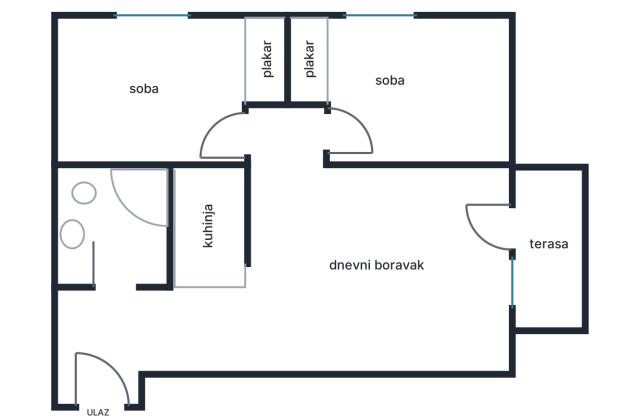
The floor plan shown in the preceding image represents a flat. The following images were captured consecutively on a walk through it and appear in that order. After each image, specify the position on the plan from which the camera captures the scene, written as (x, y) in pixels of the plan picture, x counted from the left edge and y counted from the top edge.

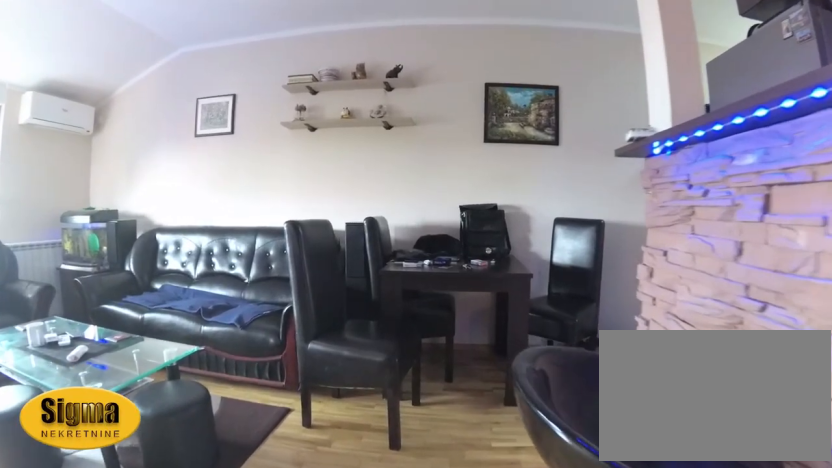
(276, 178)
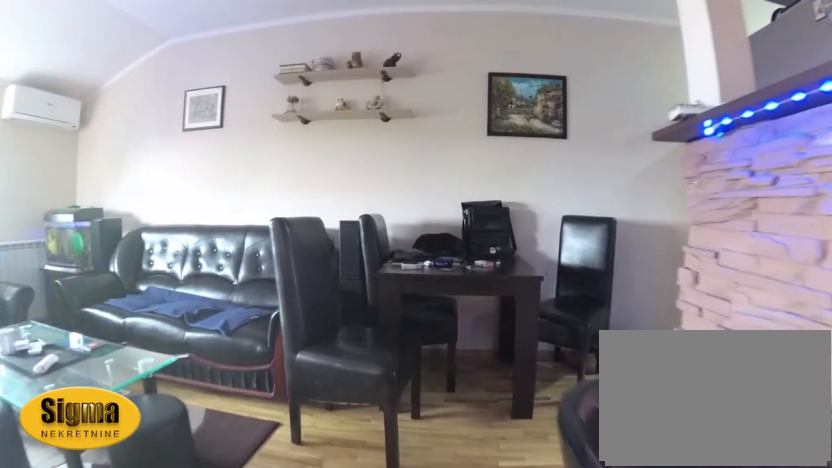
(276, 183)
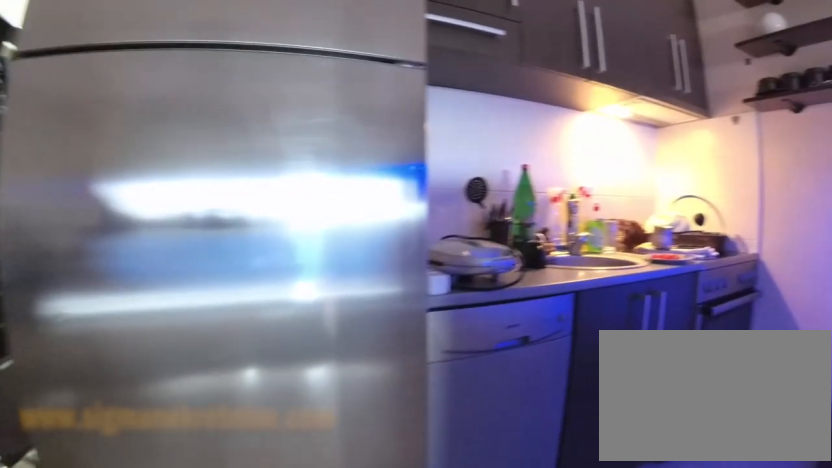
(255, 282)
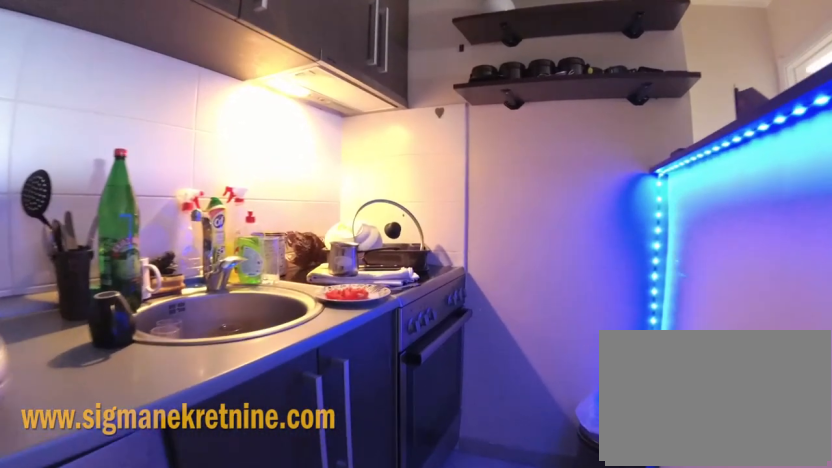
(218, 254)
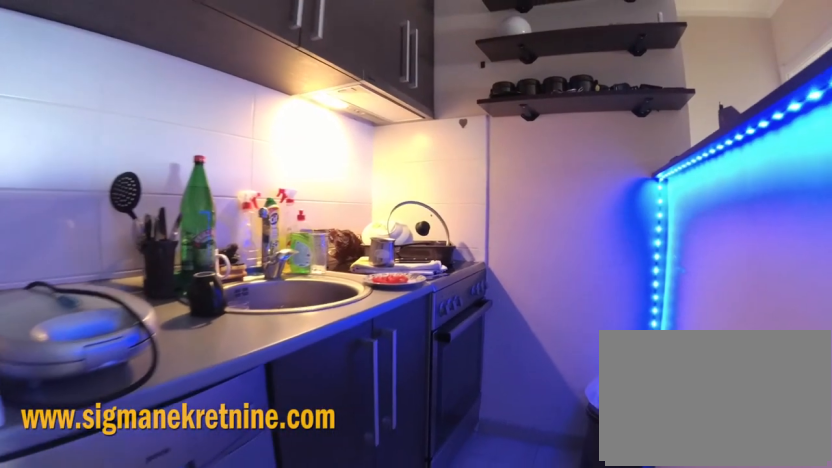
(227, 253)
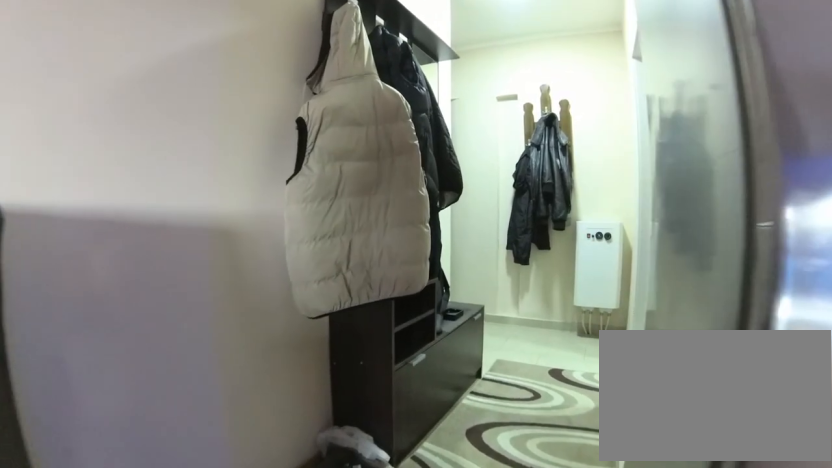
(228, 313)
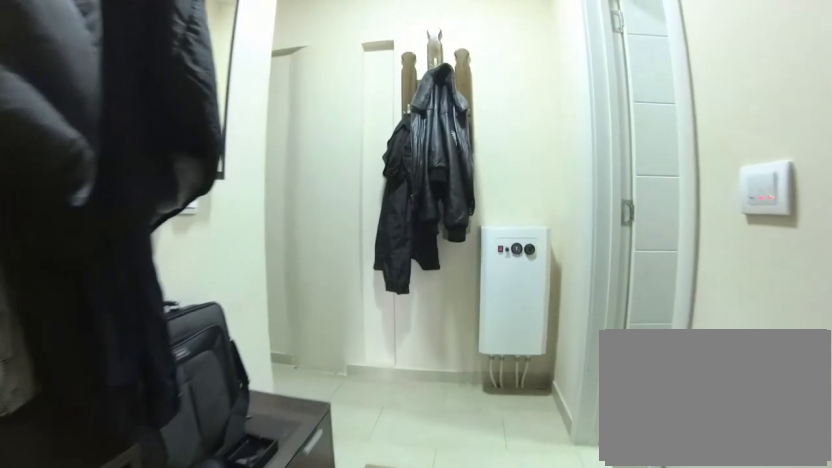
(187, 324)
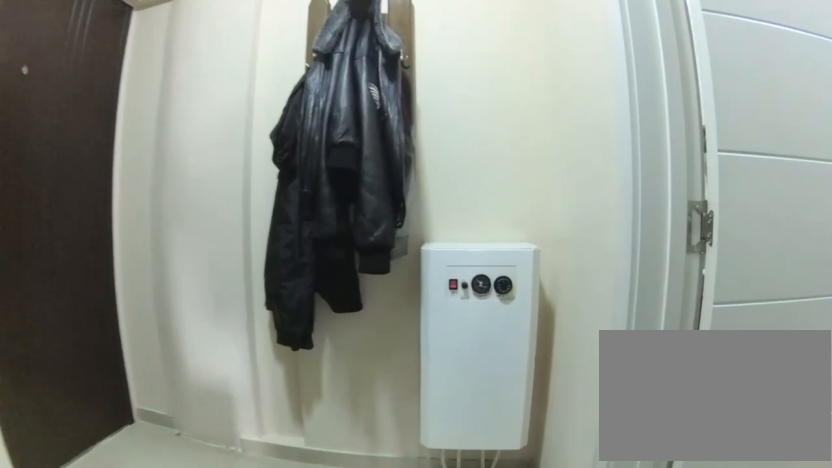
(144, 324)
